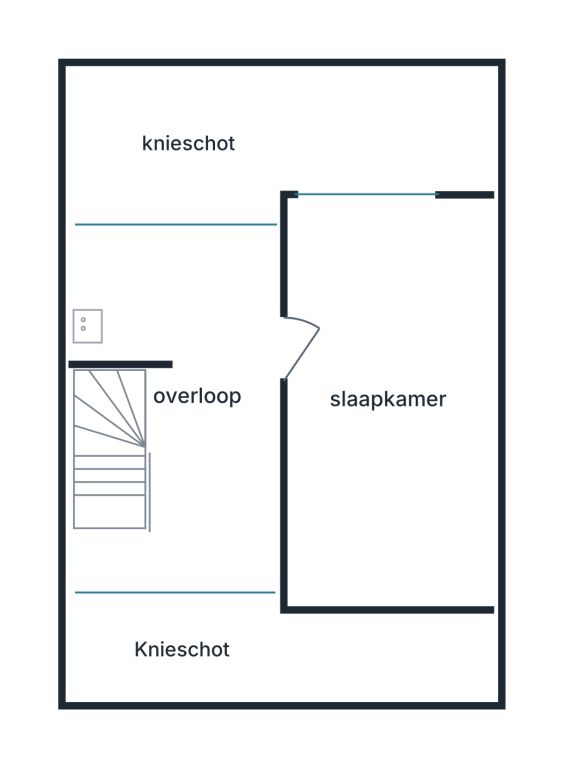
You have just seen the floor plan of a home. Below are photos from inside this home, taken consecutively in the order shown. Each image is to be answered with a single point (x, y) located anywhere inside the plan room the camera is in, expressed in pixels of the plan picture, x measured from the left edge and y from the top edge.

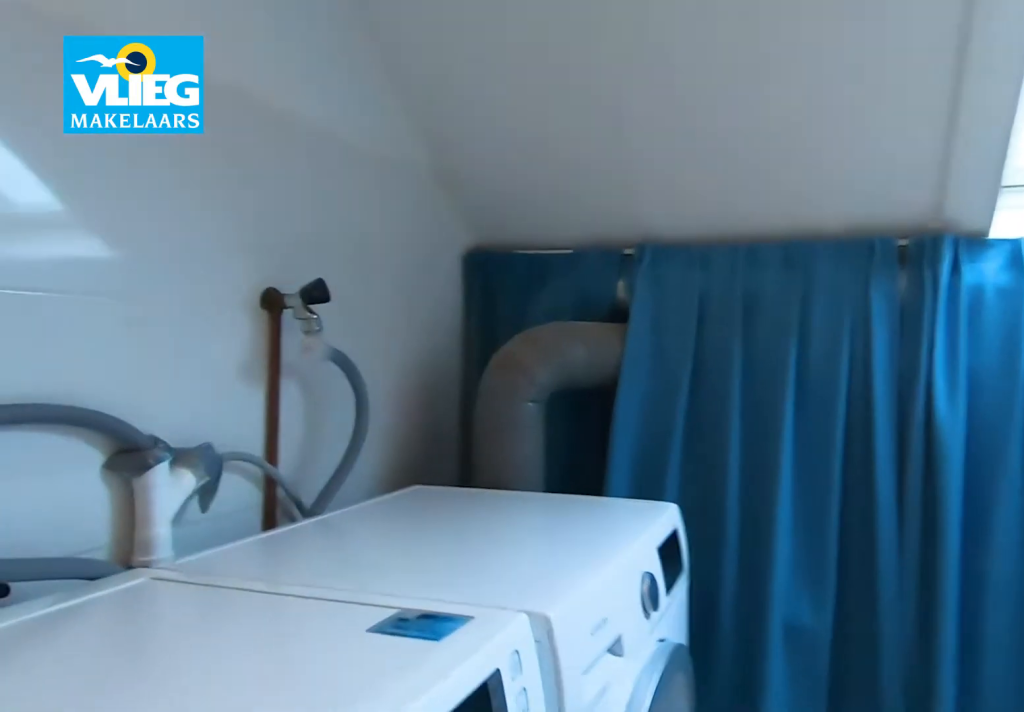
(179, 411)
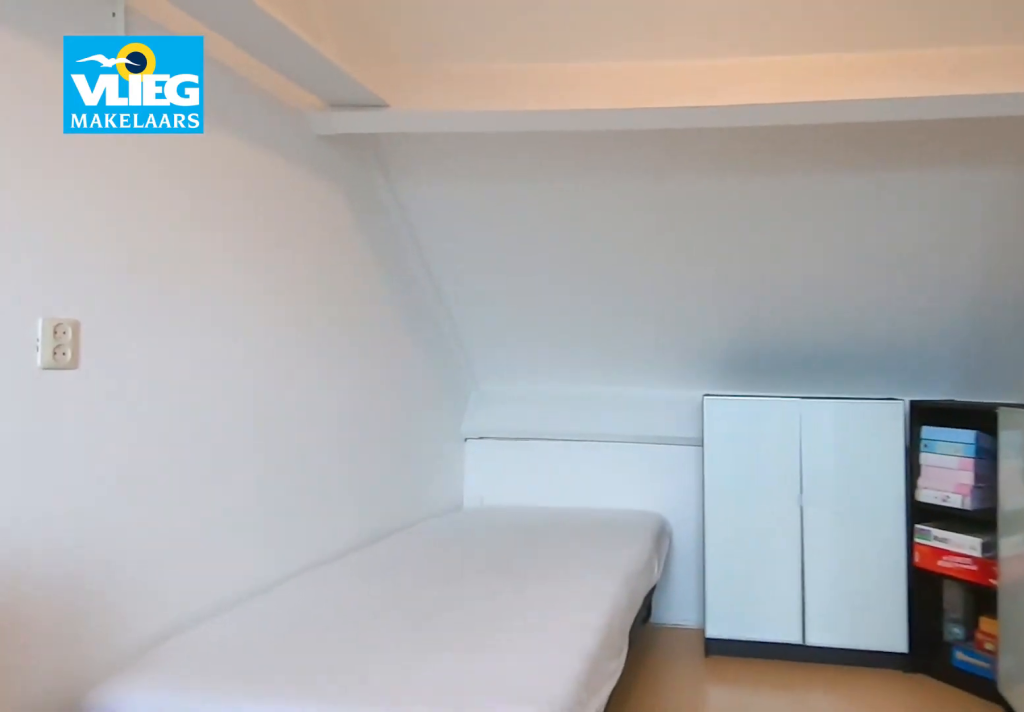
(388, 470)
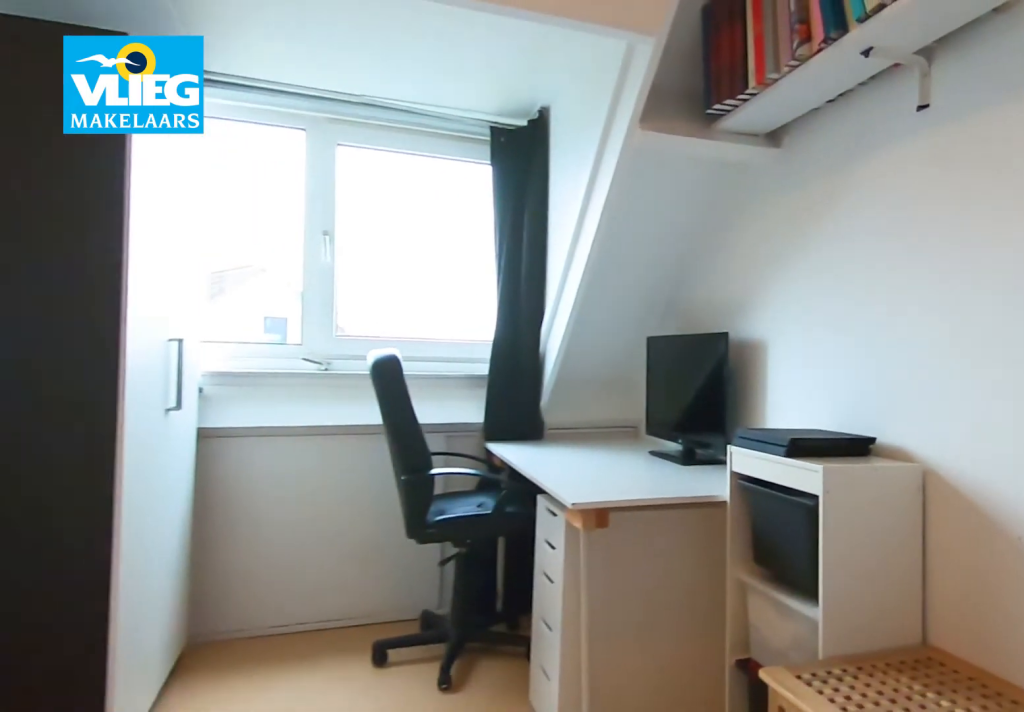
(388, 470)
